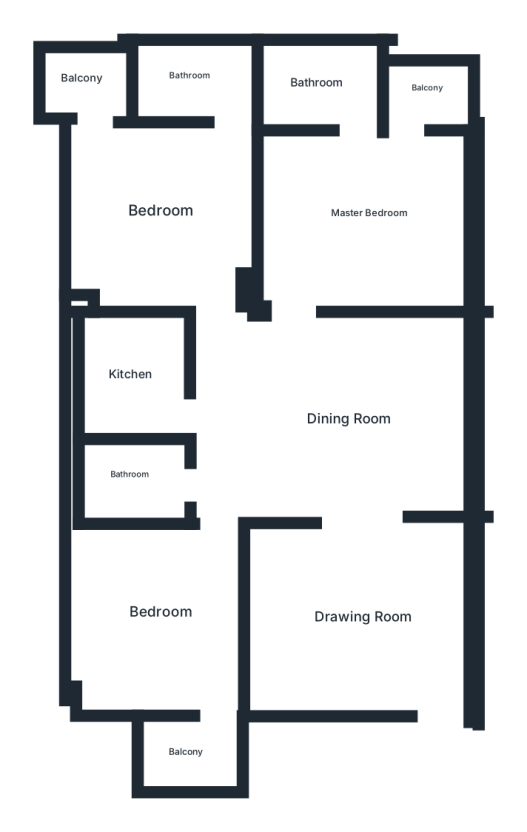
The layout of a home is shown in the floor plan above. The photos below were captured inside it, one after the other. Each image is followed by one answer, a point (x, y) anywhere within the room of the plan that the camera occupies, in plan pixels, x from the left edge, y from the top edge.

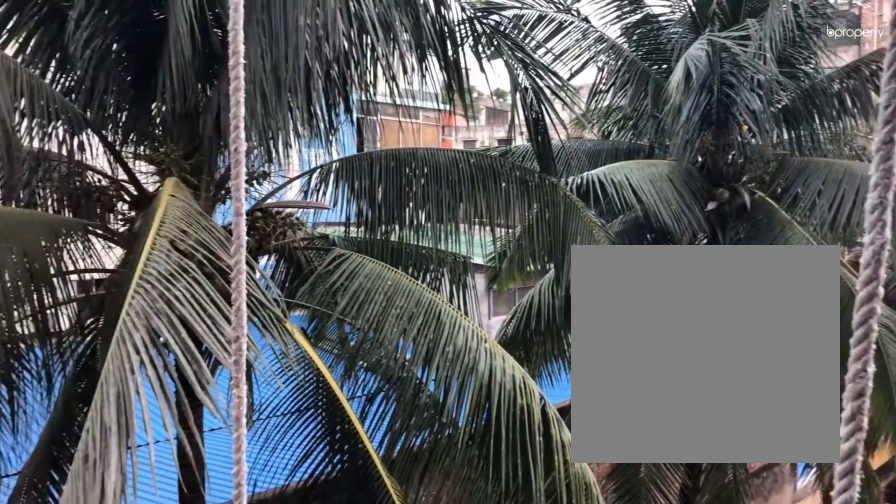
(89, 83)
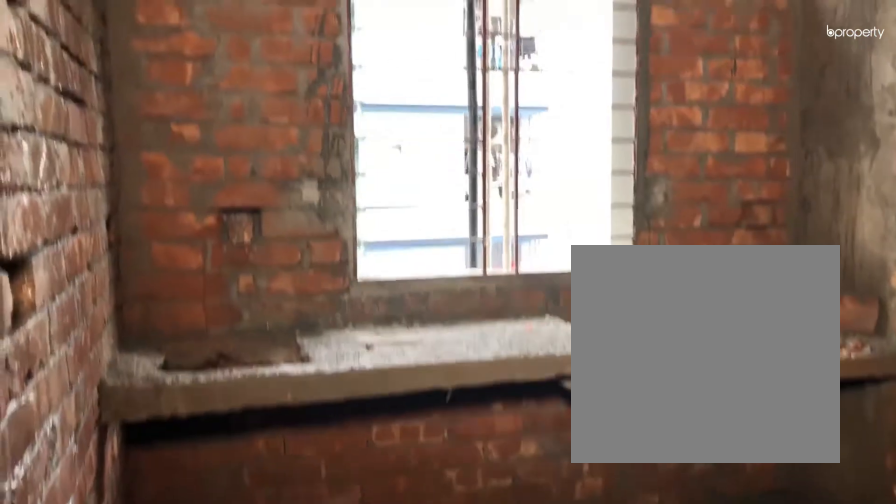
(132, 369)
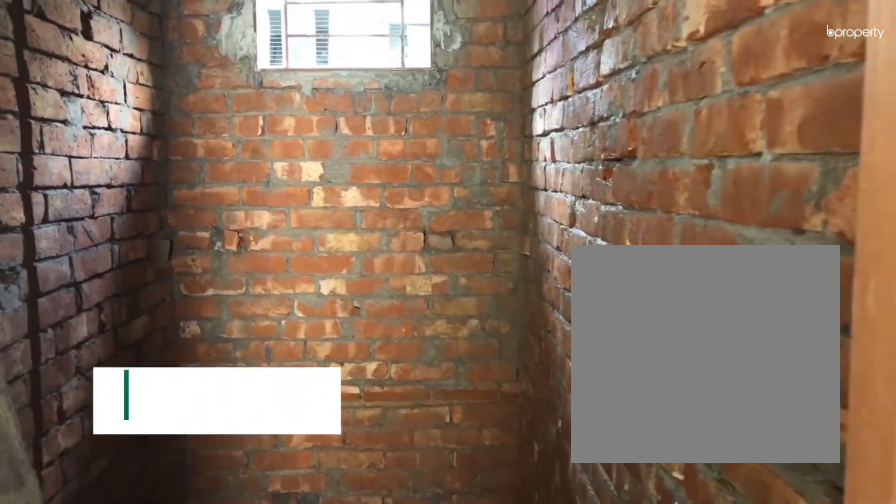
(129, 481)
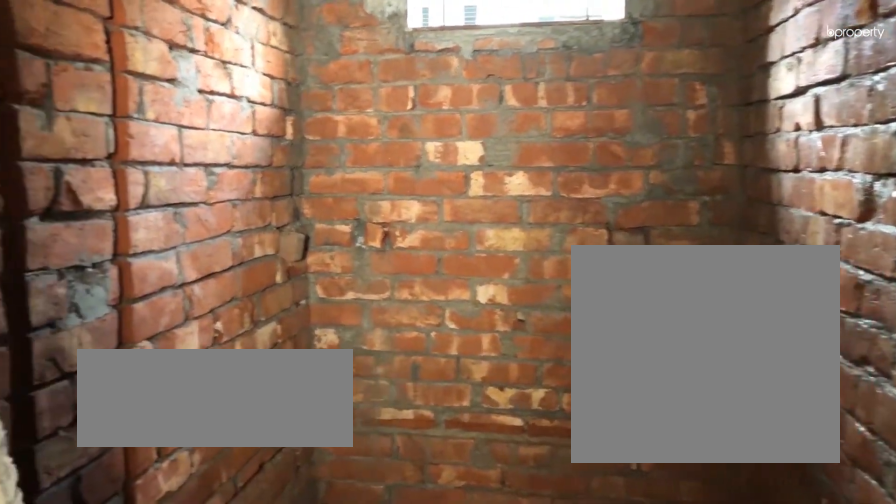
(129, 481)
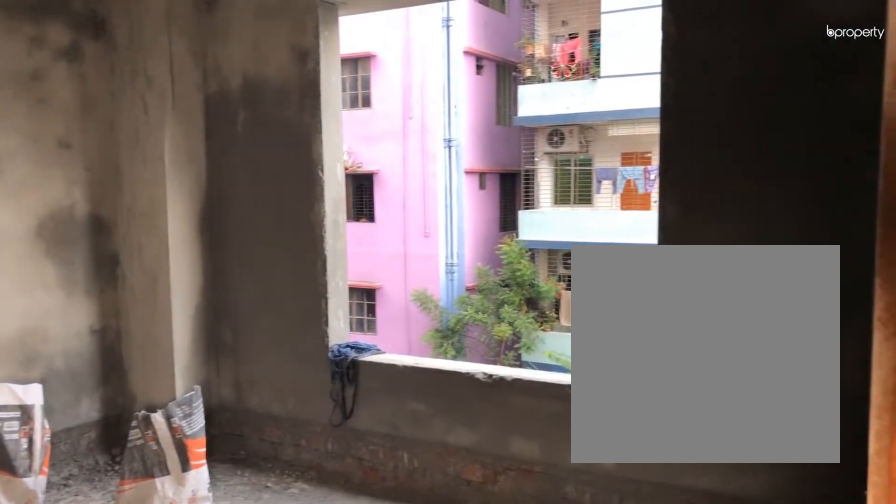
(165, 616)
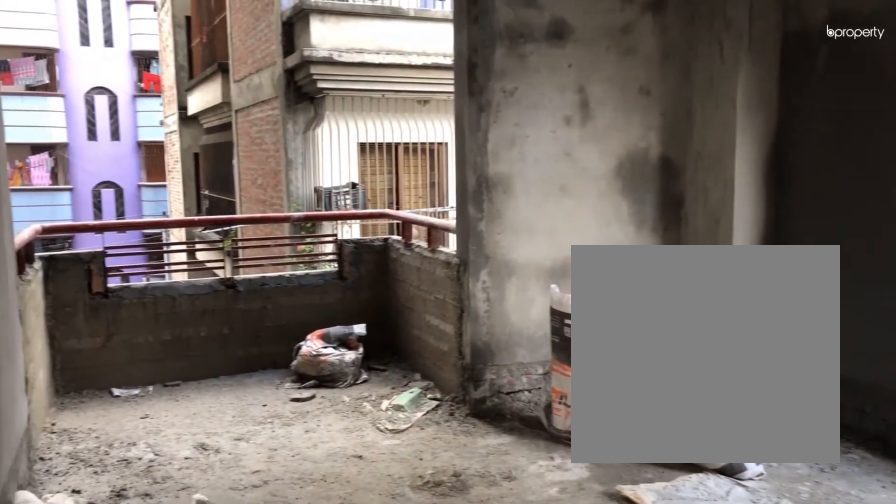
(167, 617)
